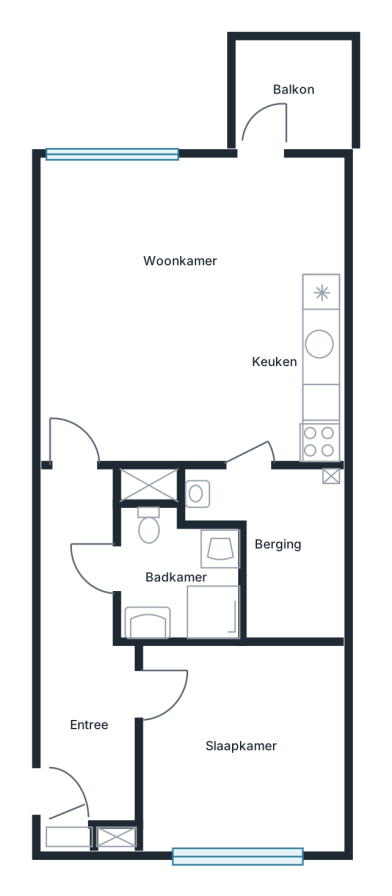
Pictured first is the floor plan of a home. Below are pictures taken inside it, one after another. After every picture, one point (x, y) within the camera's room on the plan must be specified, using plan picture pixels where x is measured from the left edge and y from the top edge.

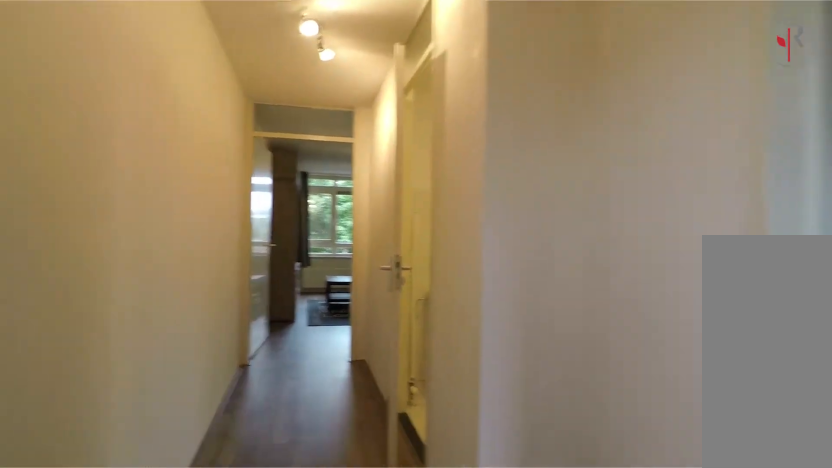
(88, 658)
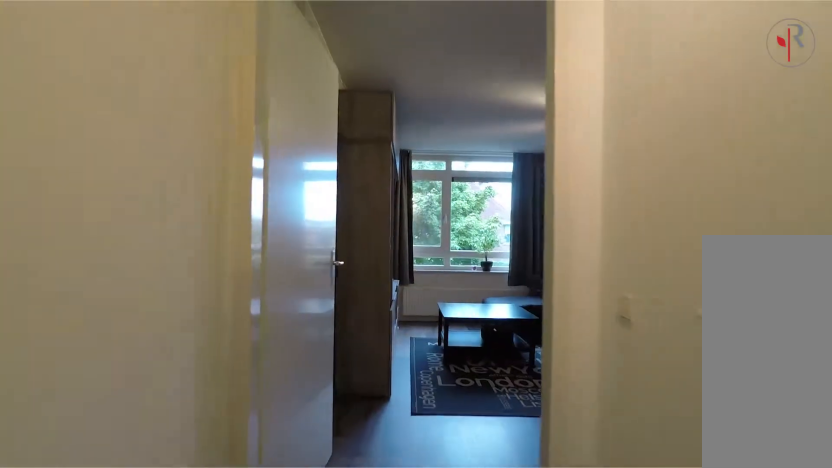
(88, 658)
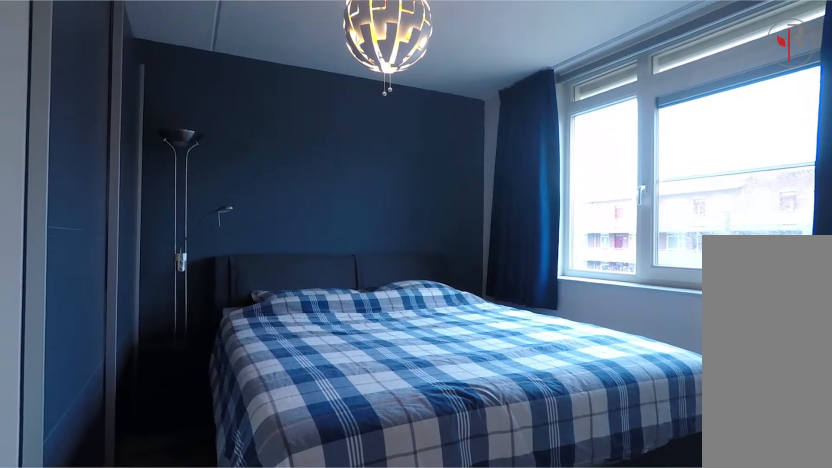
(242, 746)
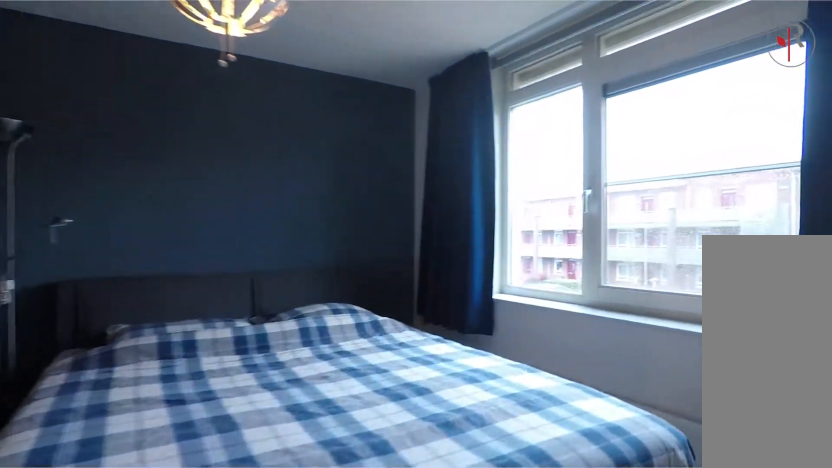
(242, 746)
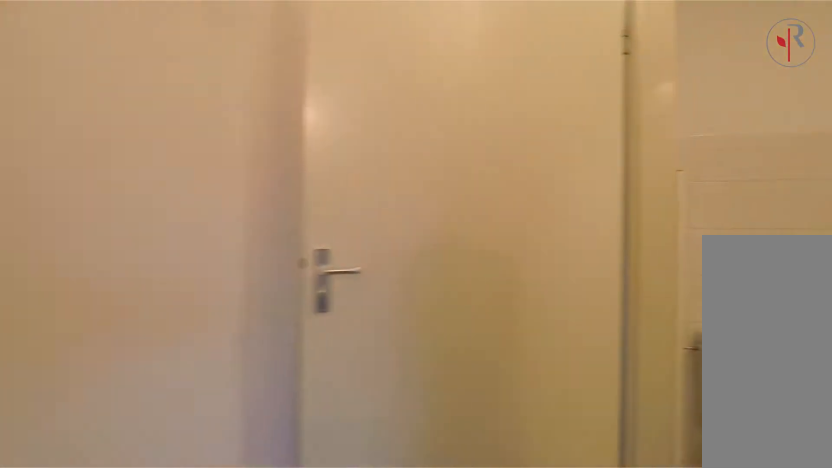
(88, 657)
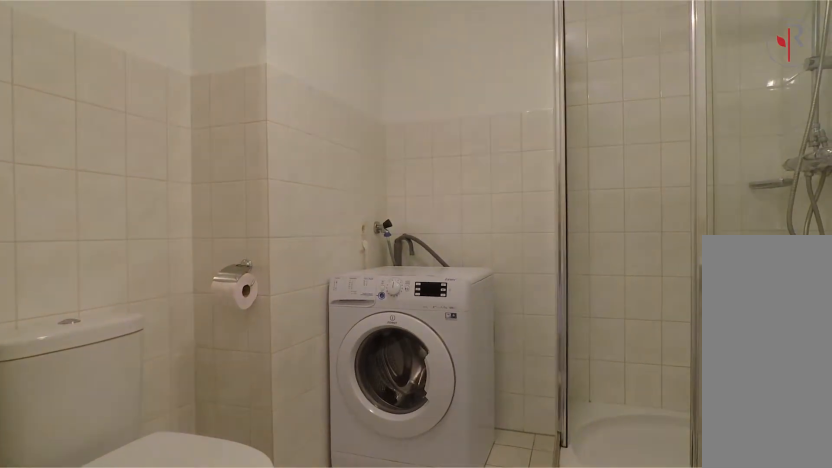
(162, 565)
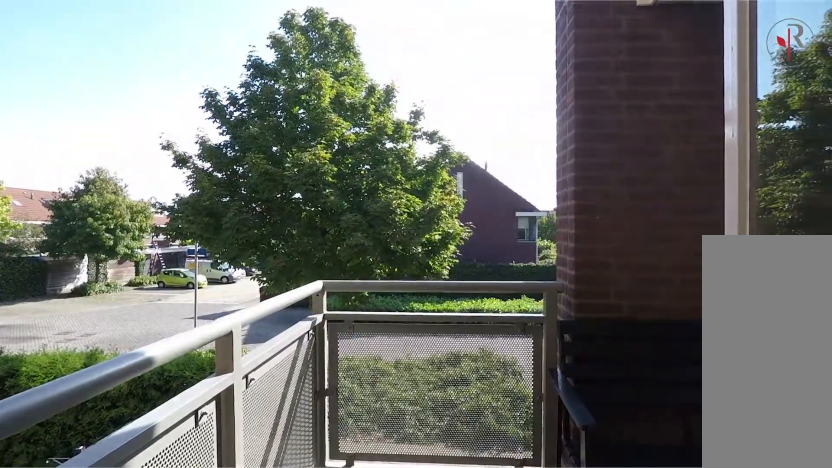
(293, 94)
